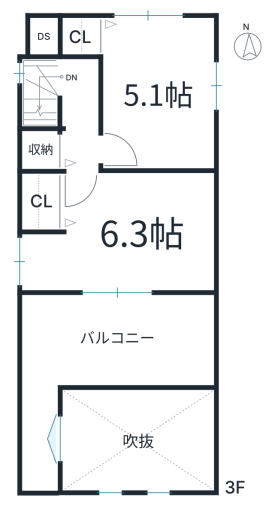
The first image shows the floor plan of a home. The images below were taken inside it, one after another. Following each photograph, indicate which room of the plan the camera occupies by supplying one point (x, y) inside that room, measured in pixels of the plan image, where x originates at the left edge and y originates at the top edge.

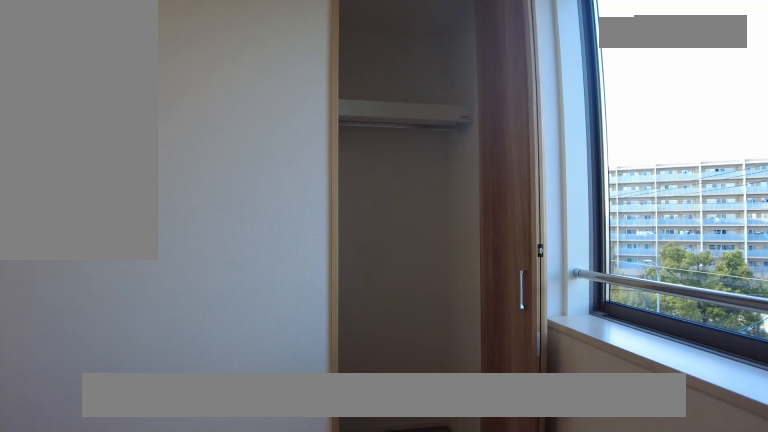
(164, 91)
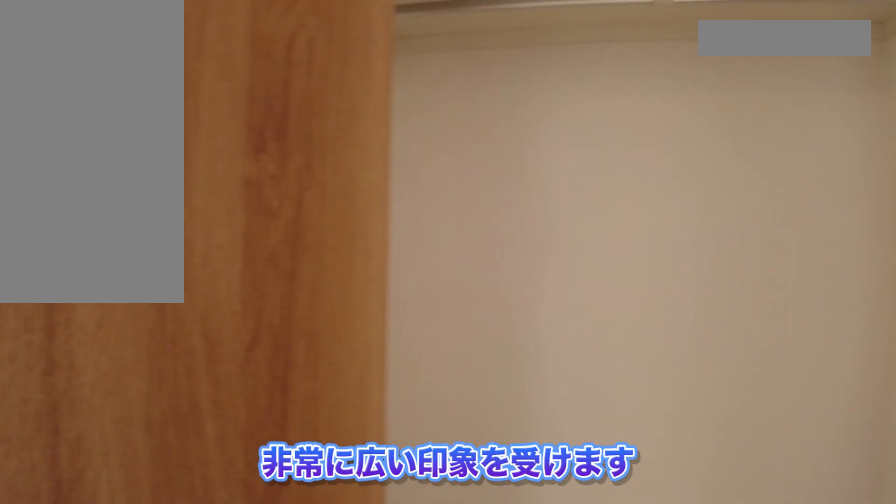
(129, 234)
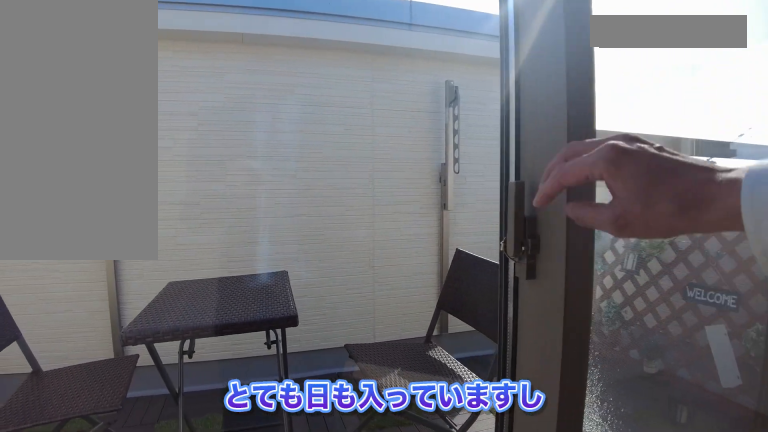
(120, 340)
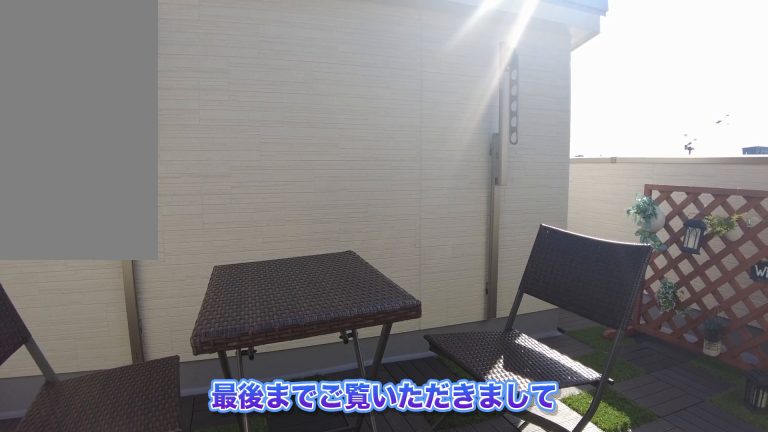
(121, 339)
